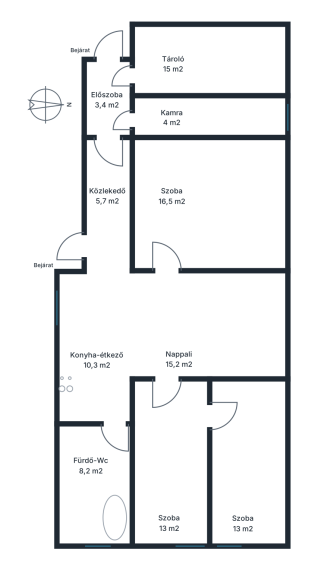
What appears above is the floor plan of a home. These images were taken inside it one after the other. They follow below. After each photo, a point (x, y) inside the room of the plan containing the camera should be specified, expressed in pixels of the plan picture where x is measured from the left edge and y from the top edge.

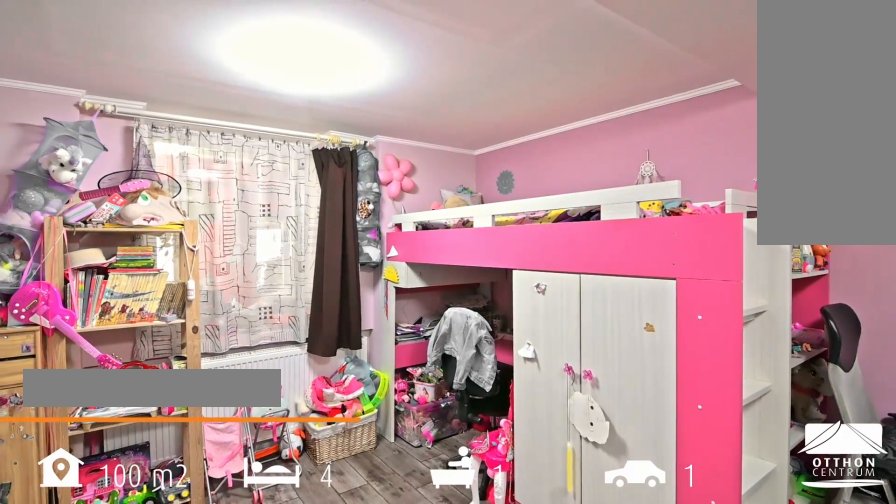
(199, 201)
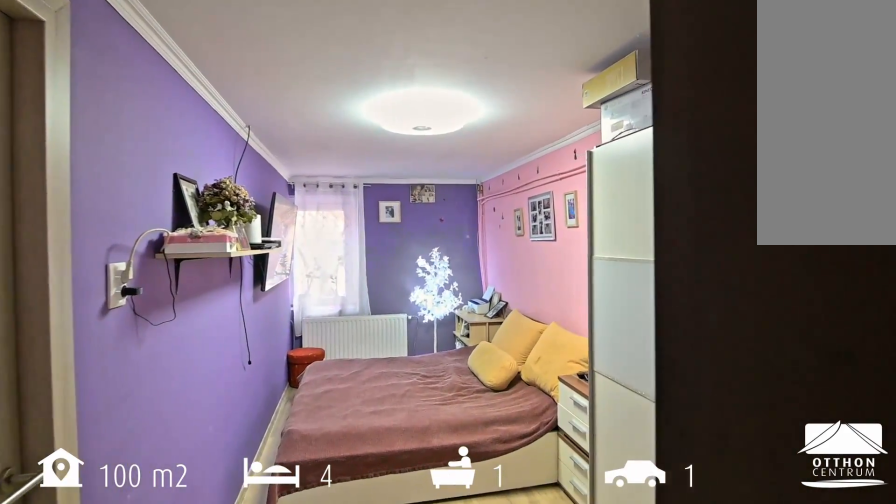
(172, 470)
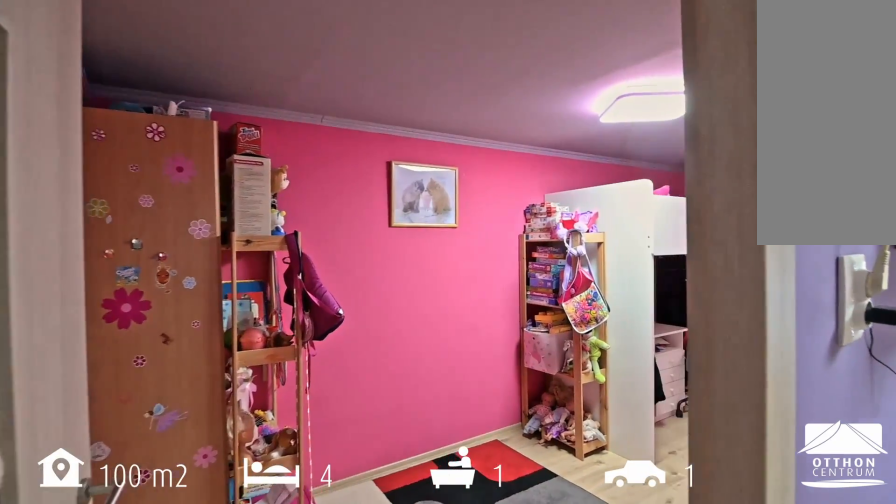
(250, 470)
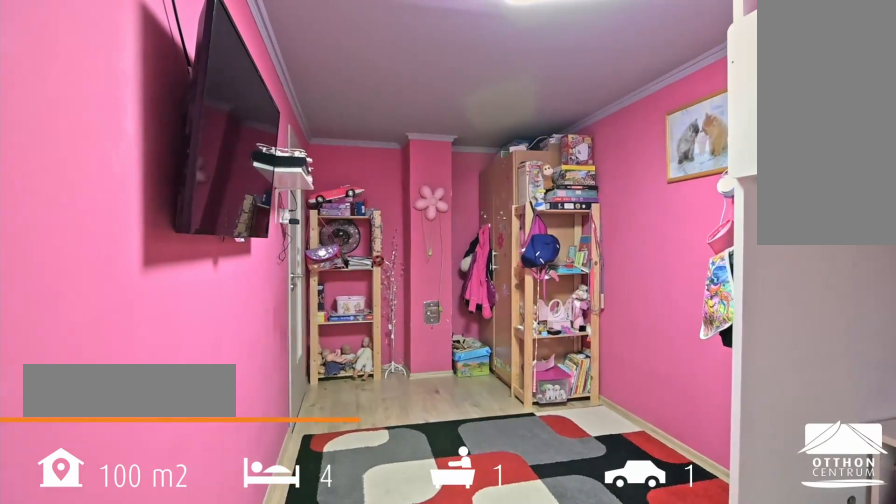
(250, 470)
